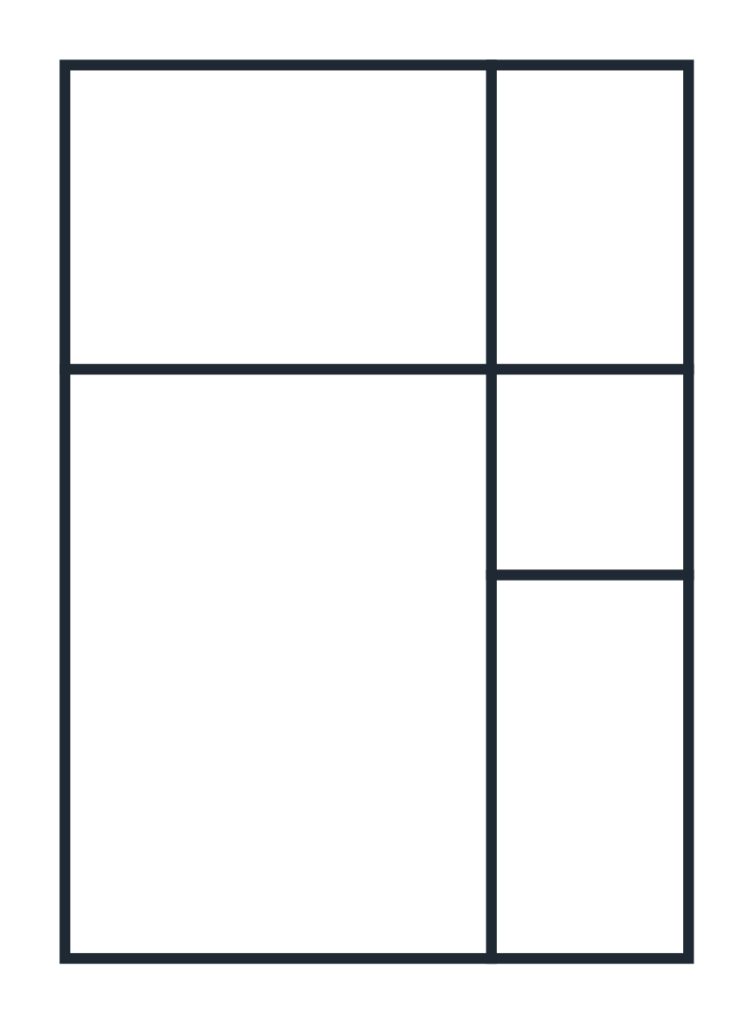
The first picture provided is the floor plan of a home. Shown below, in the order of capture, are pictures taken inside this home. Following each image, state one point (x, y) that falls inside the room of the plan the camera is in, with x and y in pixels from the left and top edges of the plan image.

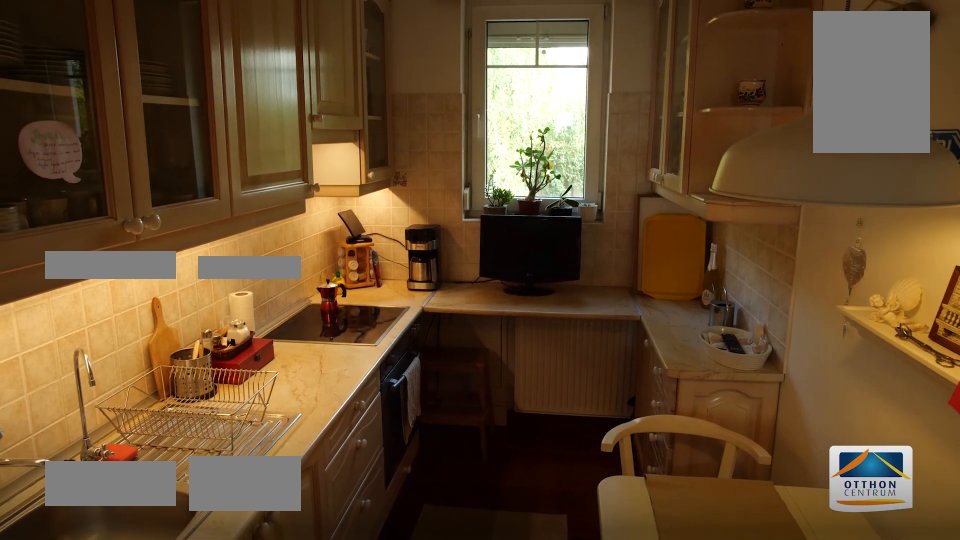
(579, 757)
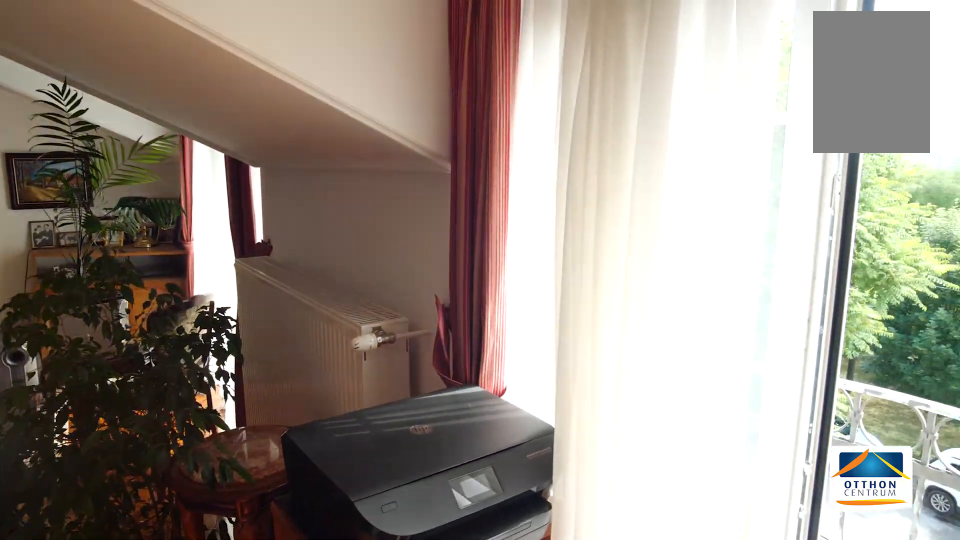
(293, 667)
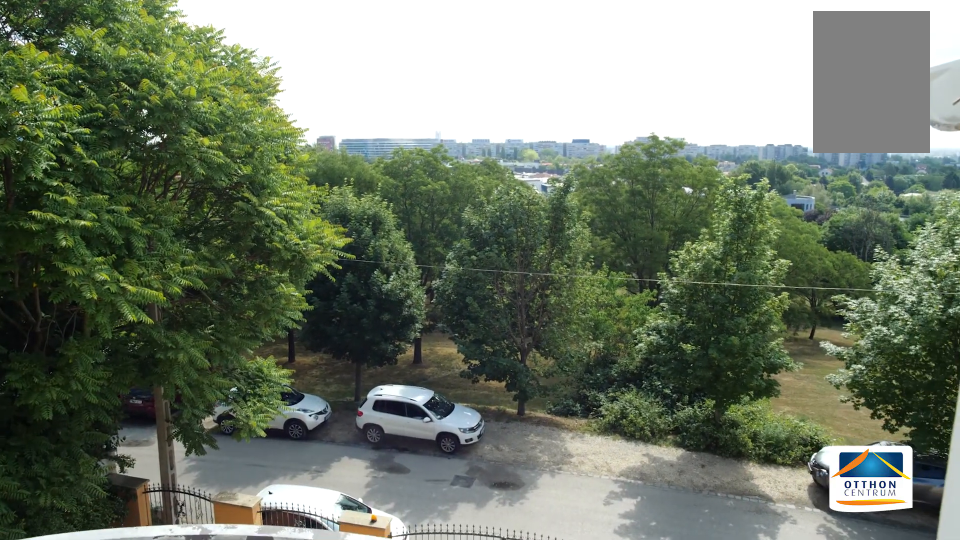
(292, 667)
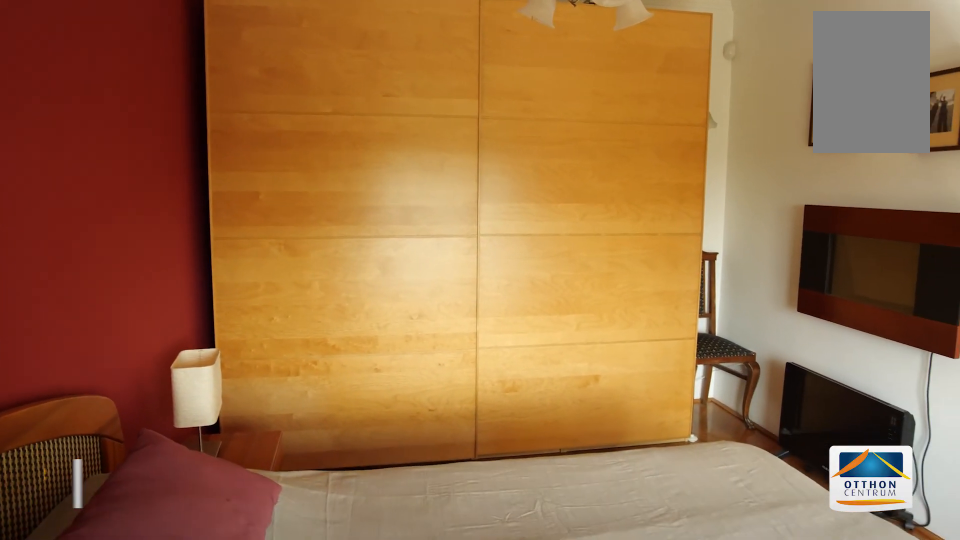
(292, 228)
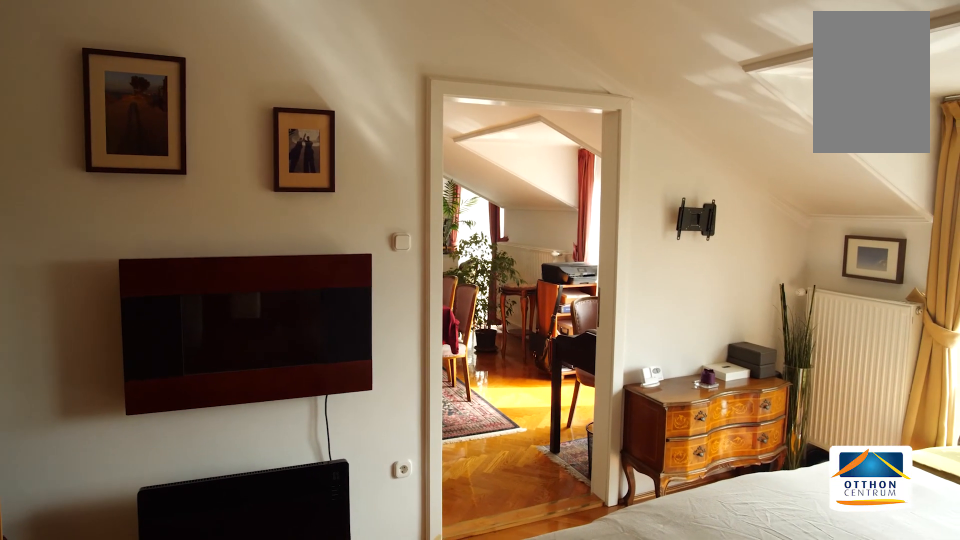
(292, 228)
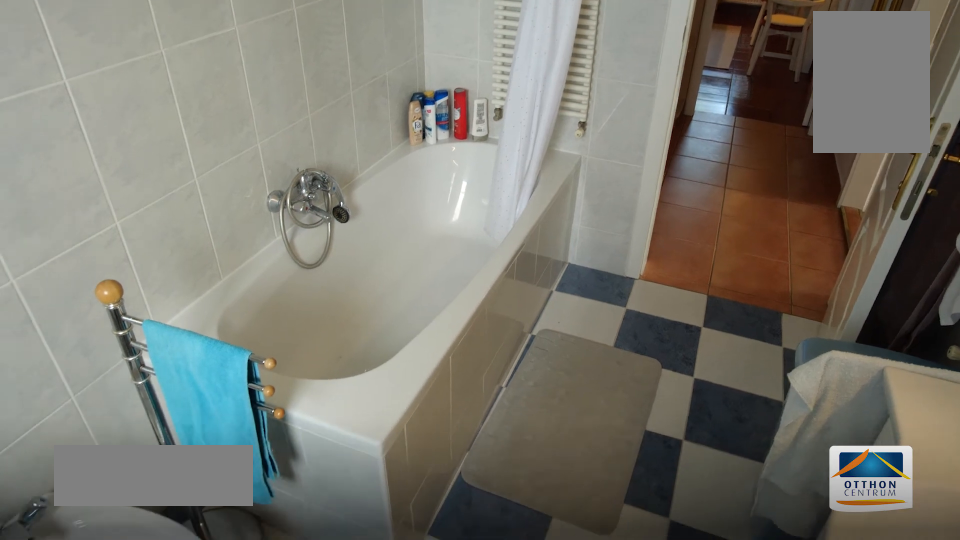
(587, 229)
